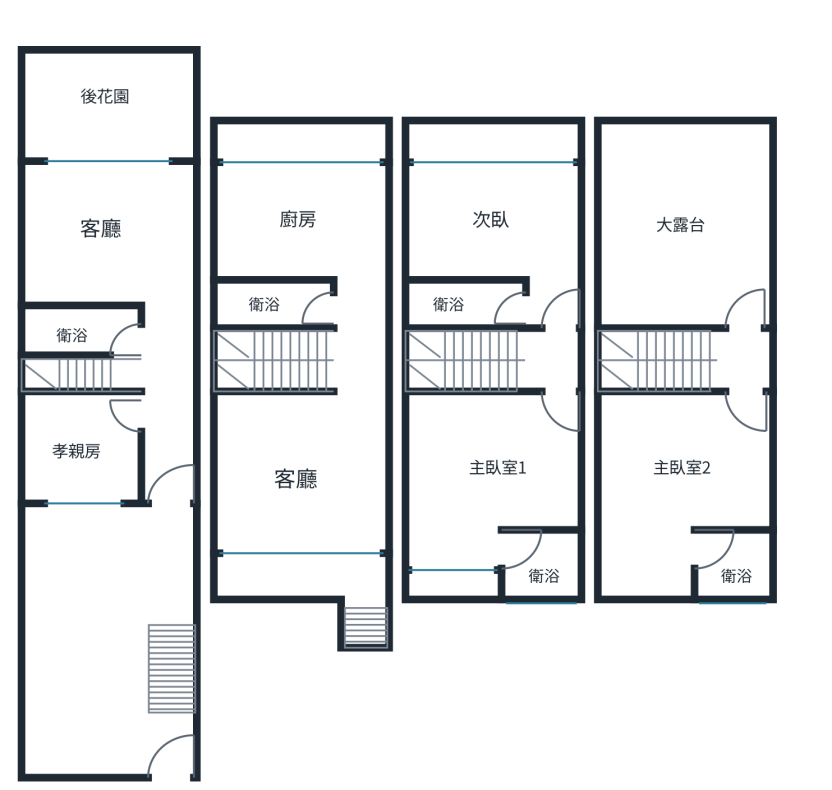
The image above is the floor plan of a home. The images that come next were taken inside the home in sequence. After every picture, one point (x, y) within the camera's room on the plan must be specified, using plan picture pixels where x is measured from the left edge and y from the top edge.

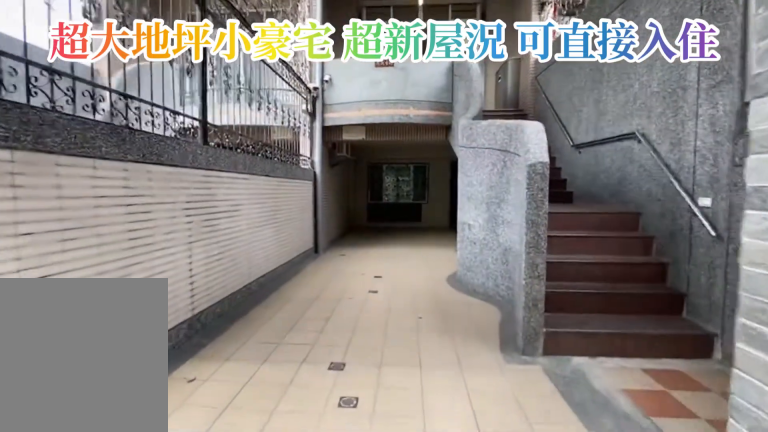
(87, 707)
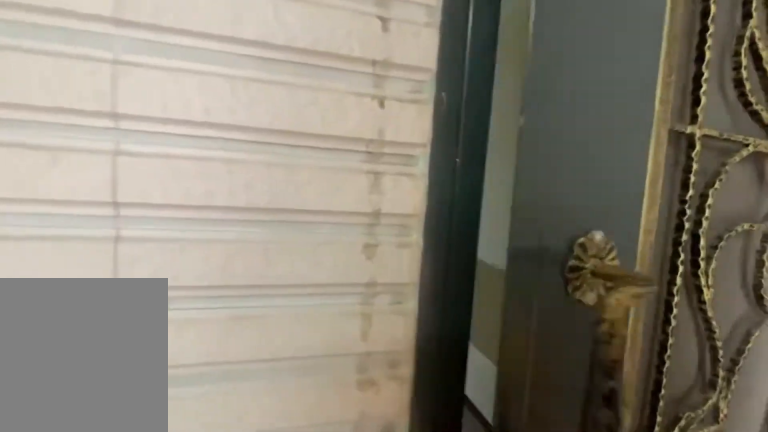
(88, 707)
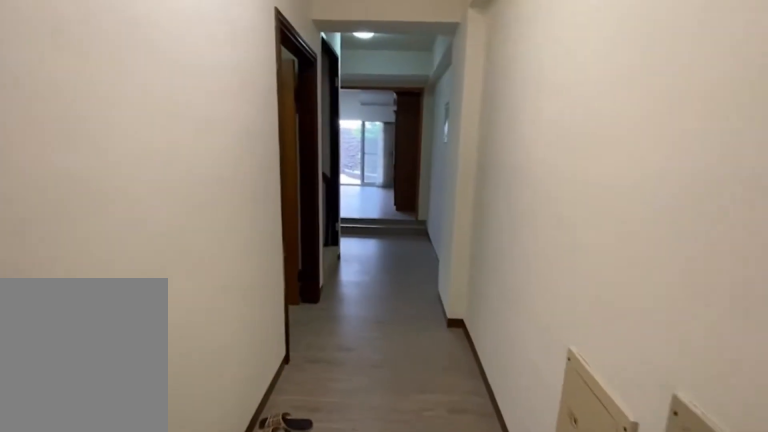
(167, 387)
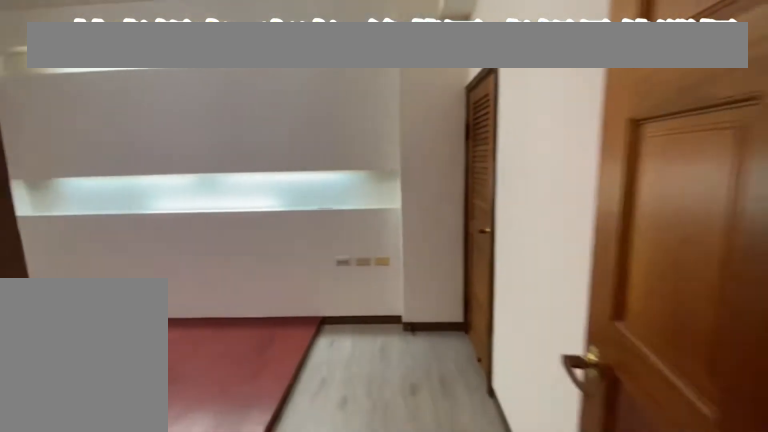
(88, 450)
